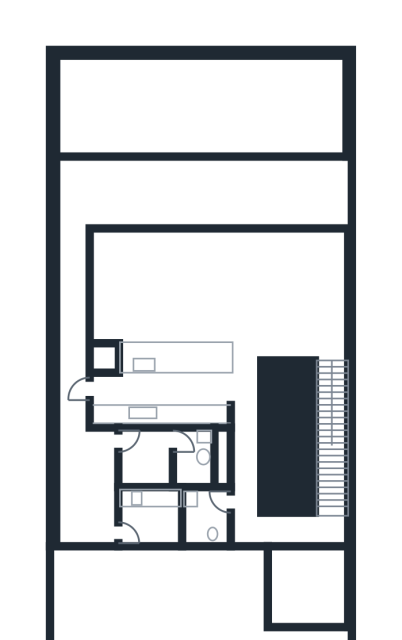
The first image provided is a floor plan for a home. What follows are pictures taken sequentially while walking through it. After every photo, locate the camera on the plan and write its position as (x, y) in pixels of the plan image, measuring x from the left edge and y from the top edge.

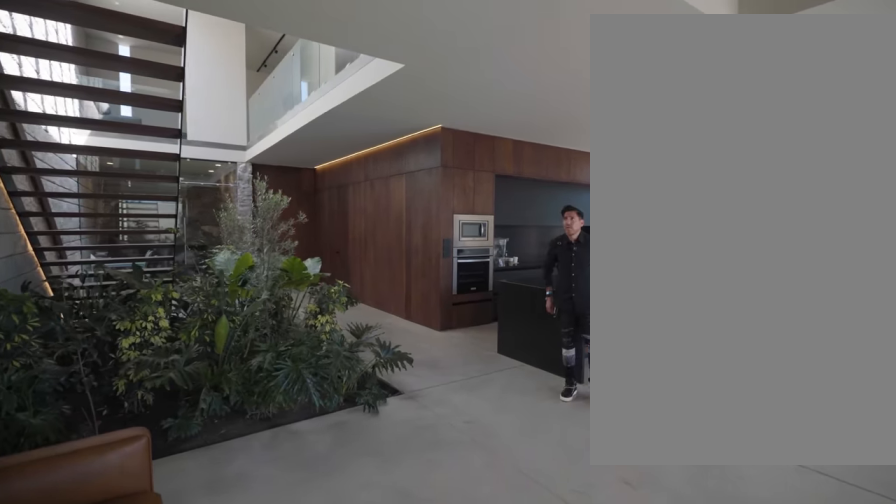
(258, 258)
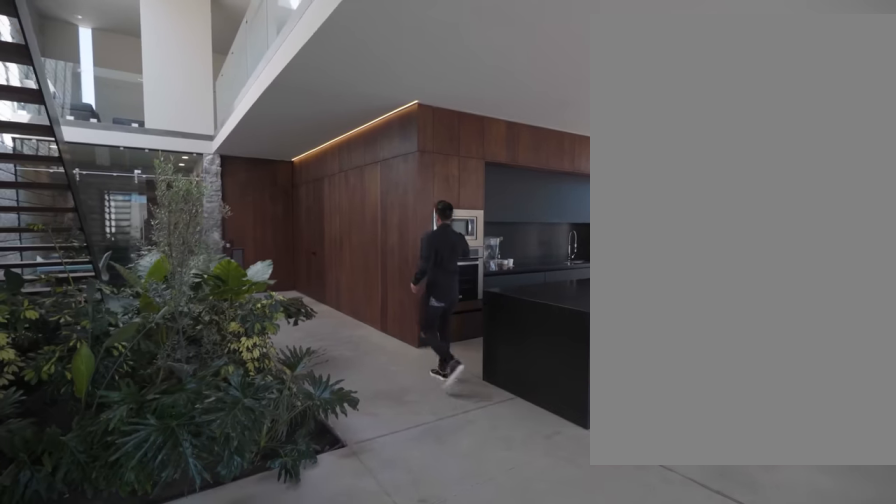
(279, 283)
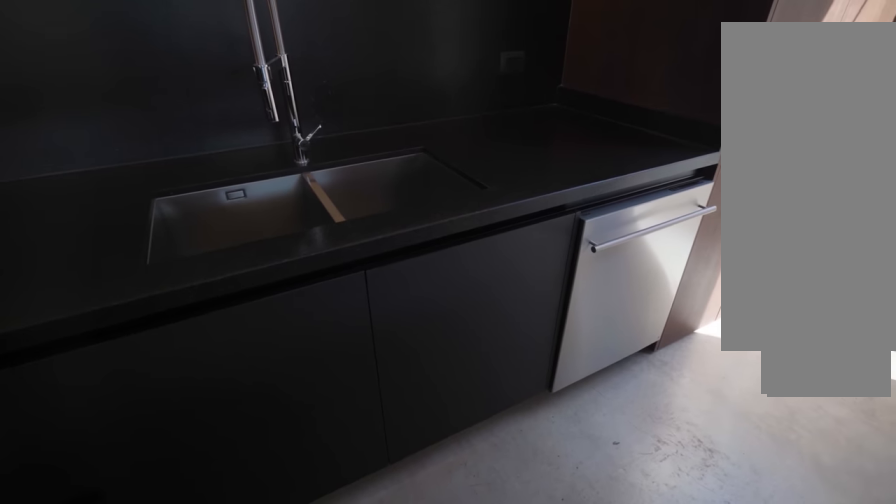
(152, 387)
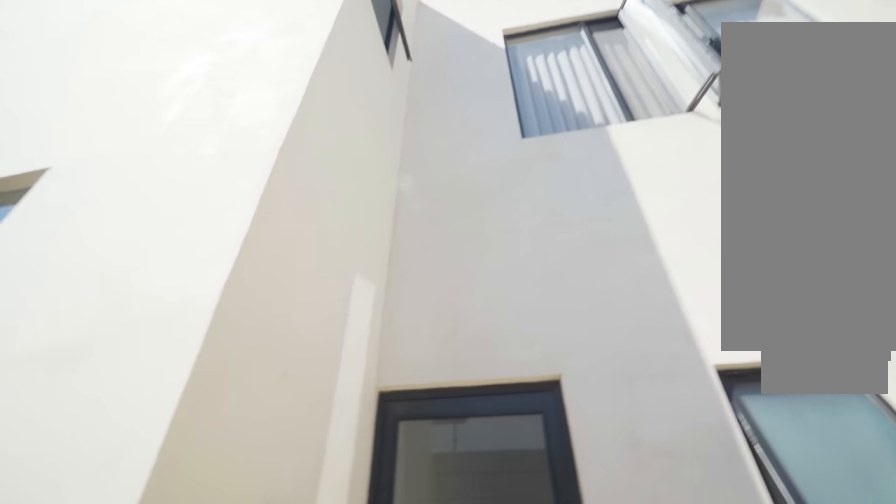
(73, 465)
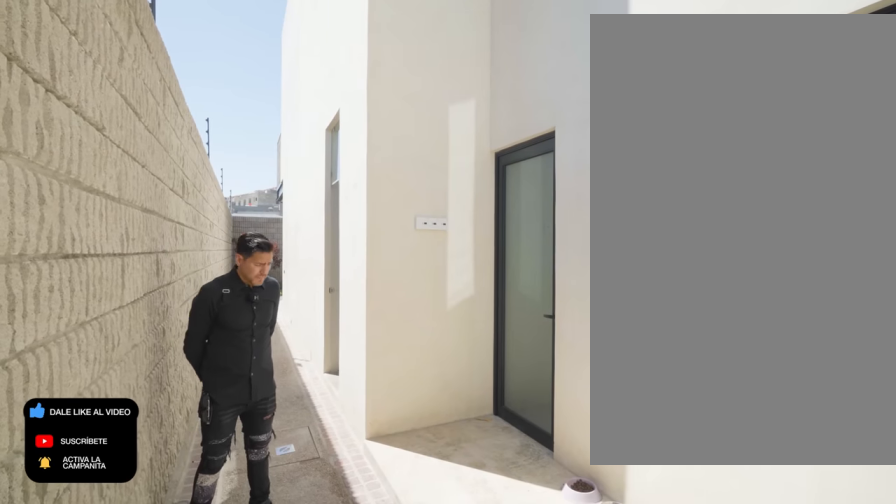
(89, 519)
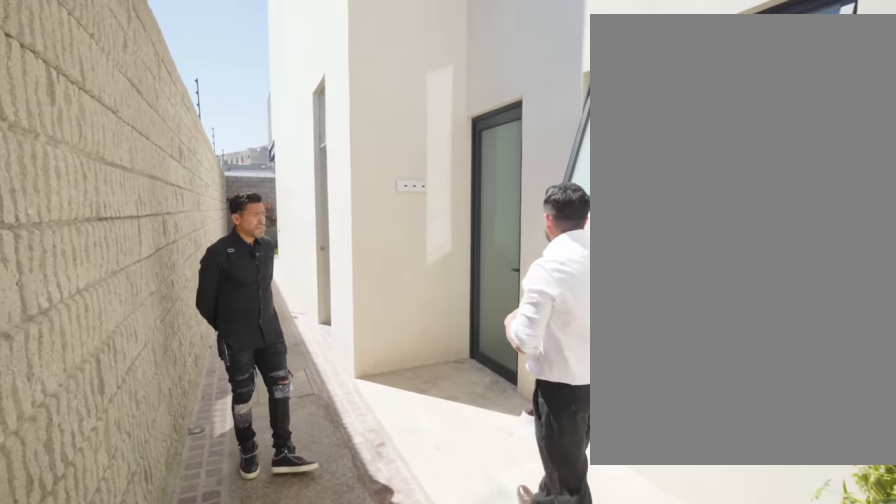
(79, 525)
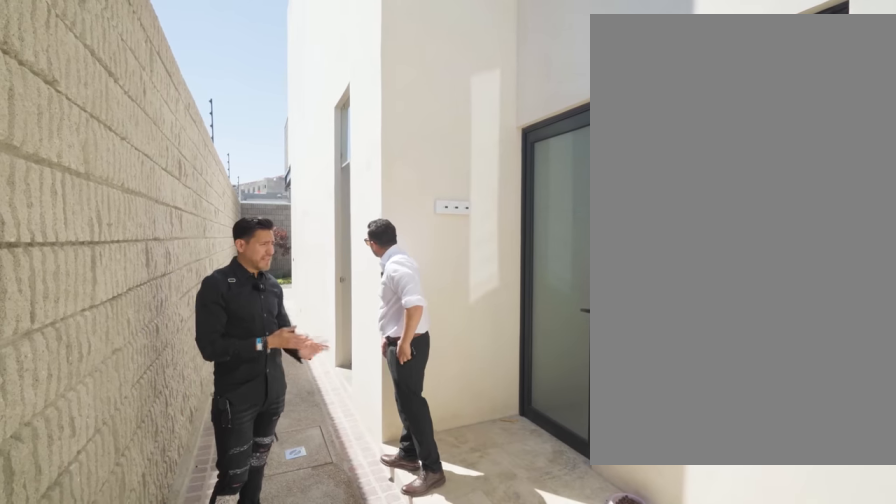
(78, 516)
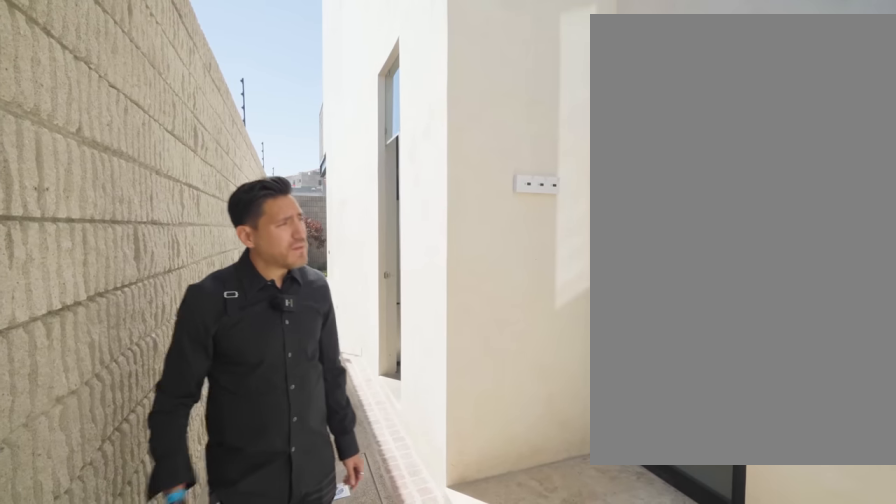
(72, 494)
